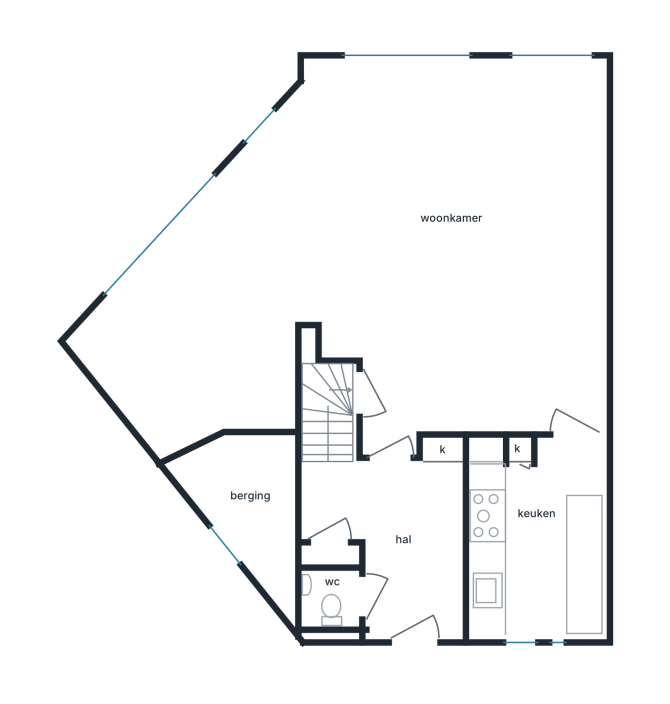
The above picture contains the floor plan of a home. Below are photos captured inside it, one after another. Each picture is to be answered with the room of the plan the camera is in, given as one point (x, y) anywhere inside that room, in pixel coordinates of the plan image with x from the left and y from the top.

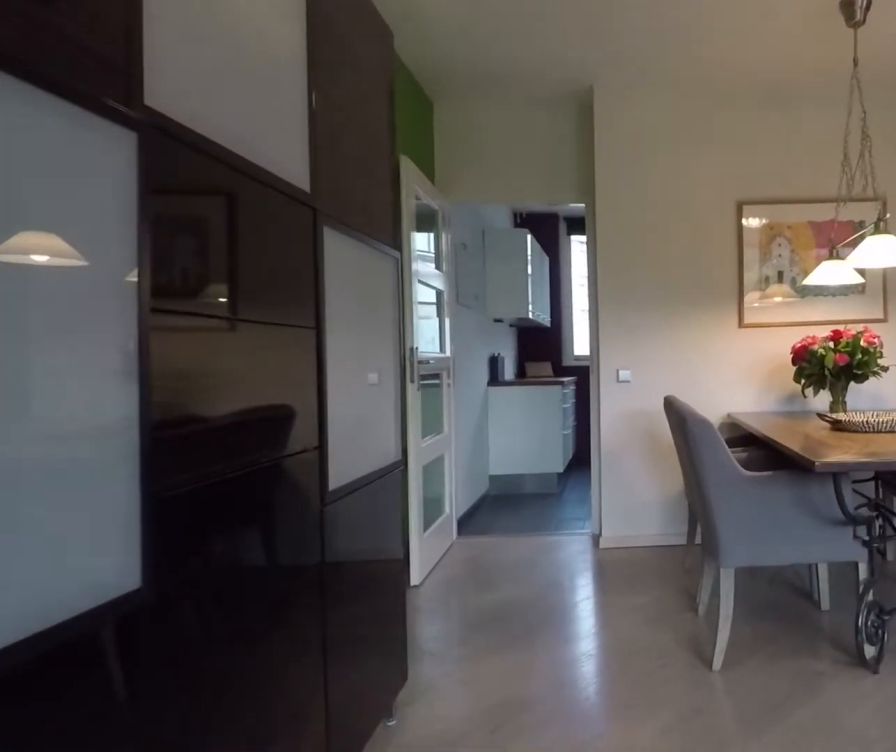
(430, 322)
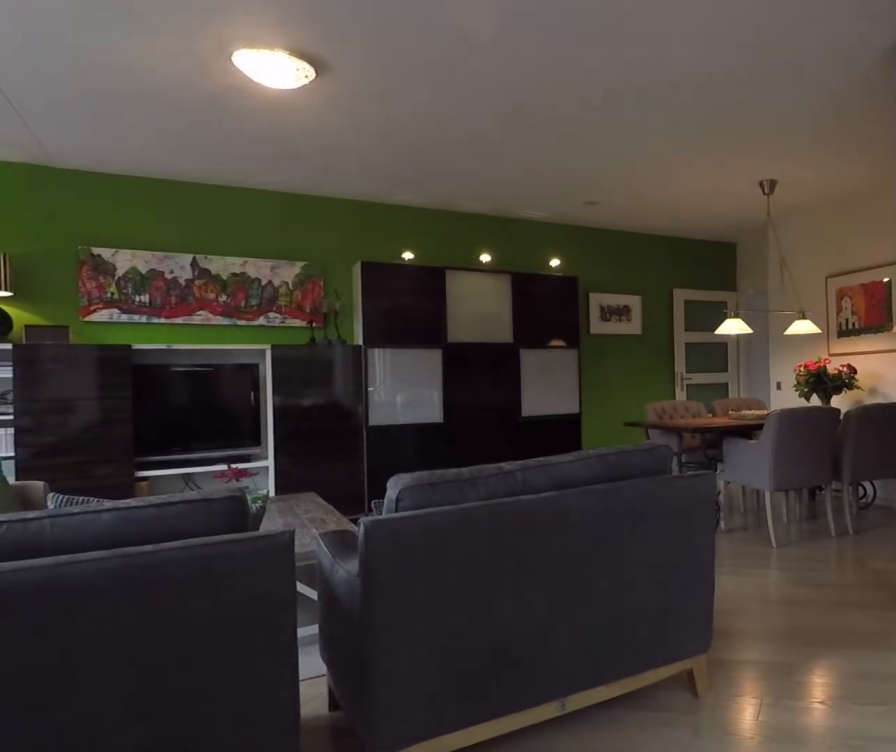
(430, 322)
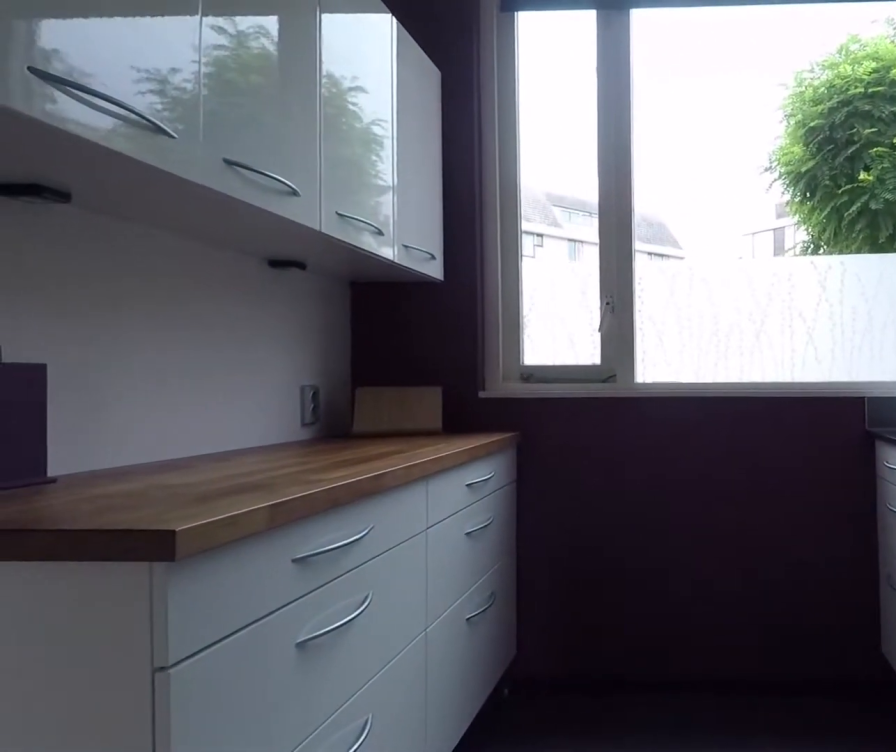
(538, 543)
